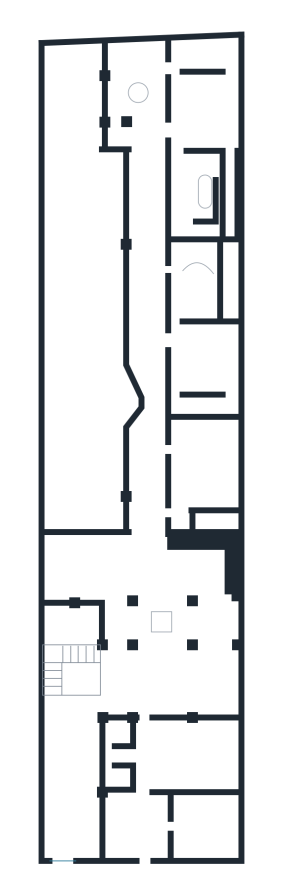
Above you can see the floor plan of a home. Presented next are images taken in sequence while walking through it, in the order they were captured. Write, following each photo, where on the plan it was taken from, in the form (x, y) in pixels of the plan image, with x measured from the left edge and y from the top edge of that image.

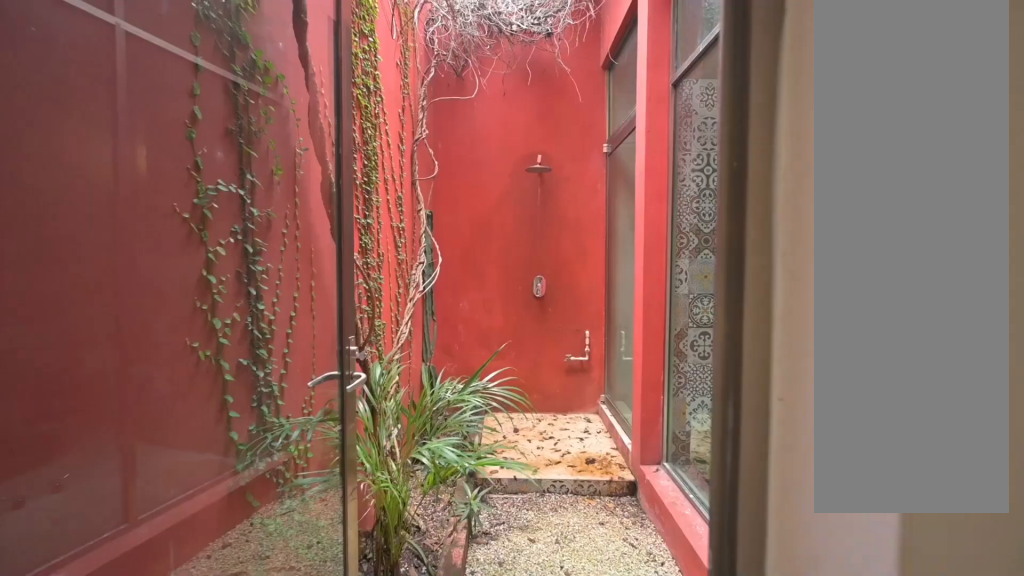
(230, 162)
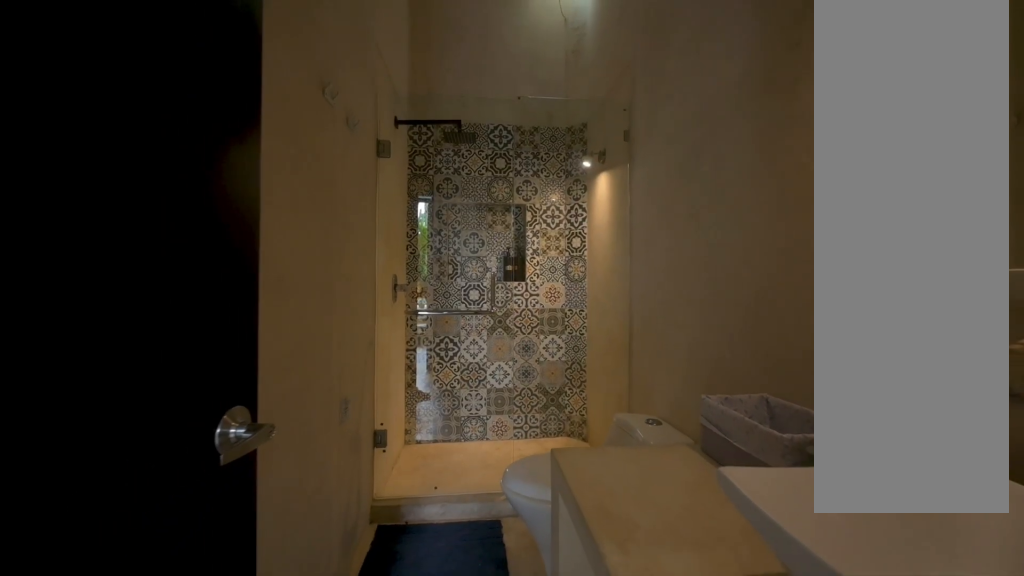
(188, 196)
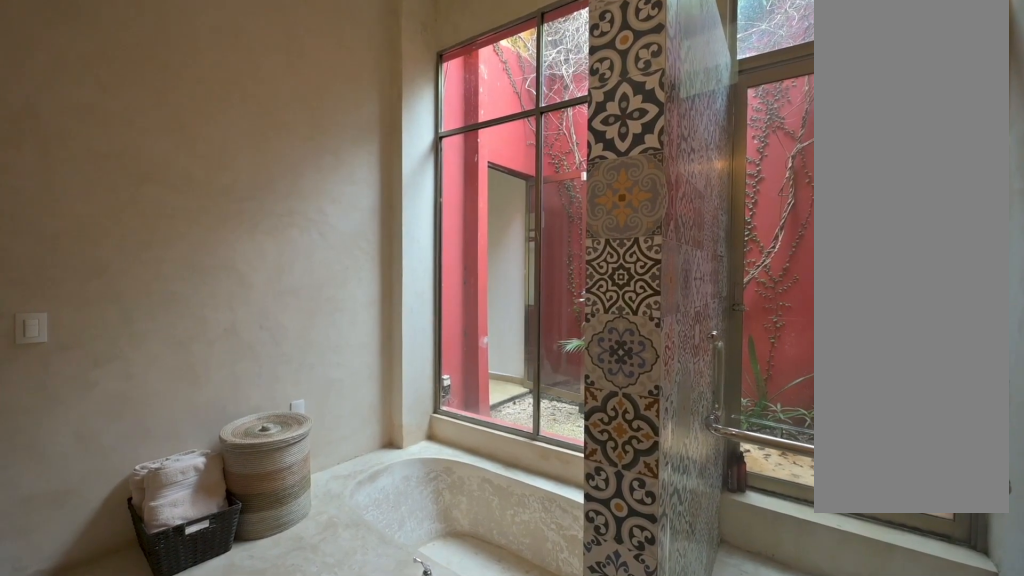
(188, 196)
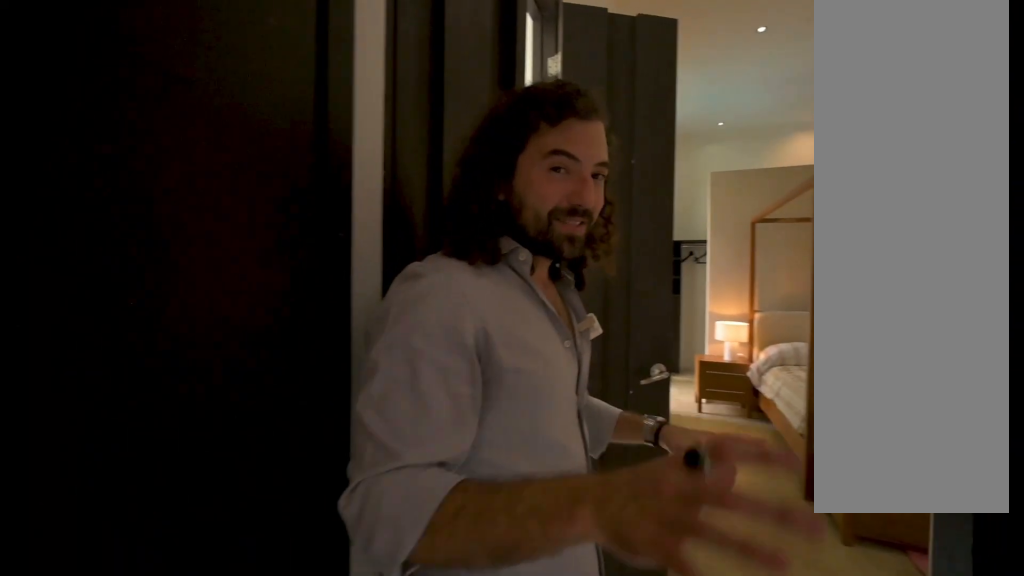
(180, 142)
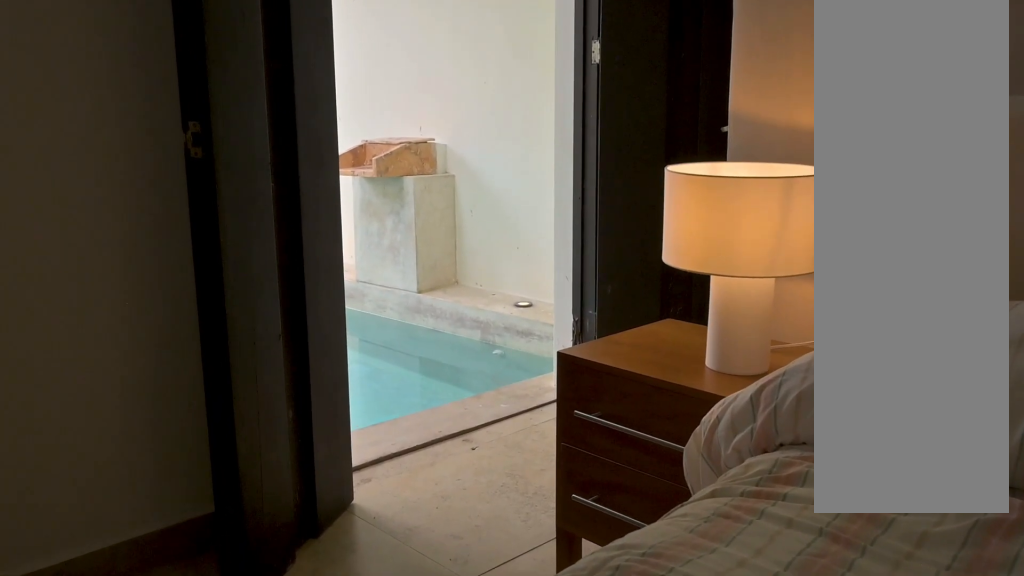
(182, 61)
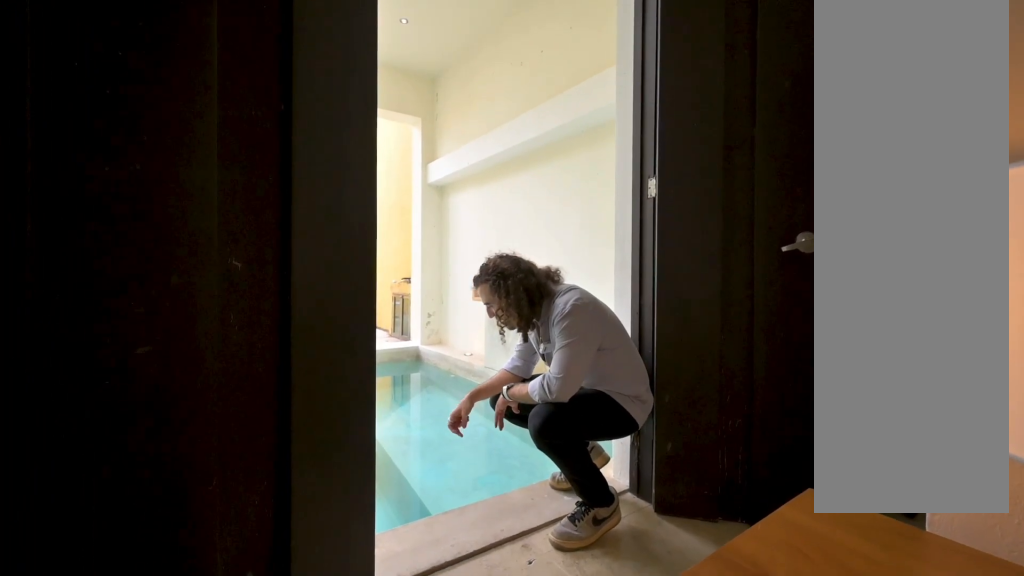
(182, 61)
